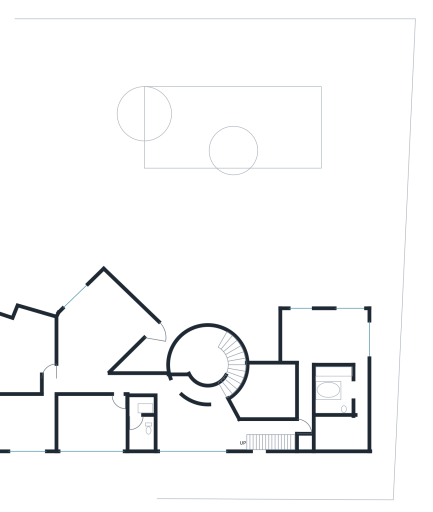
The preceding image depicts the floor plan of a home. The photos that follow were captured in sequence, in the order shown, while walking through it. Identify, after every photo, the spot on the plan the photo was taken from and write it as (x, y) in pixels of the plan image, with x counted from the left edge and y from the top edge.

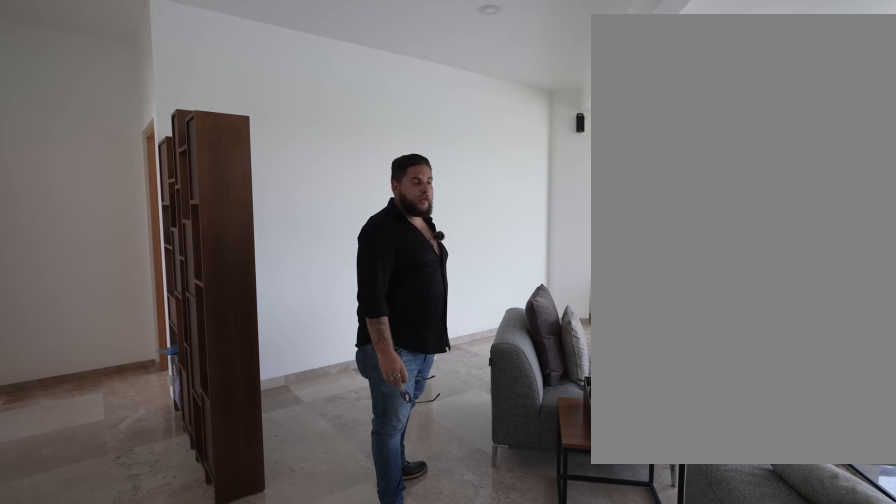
(115, 385)
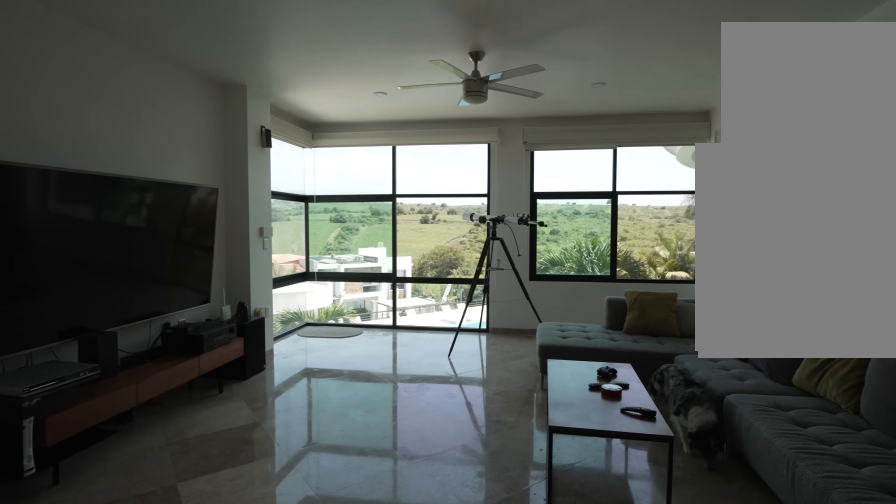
(89, 343)
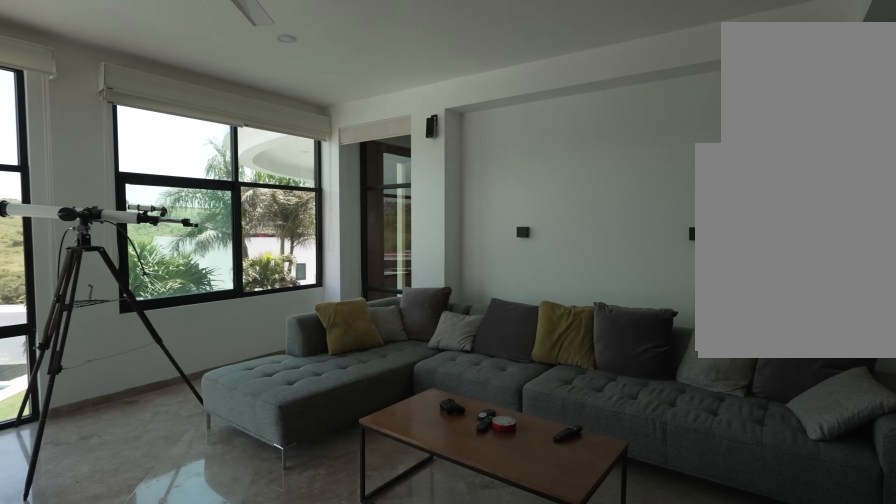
(89, 343)
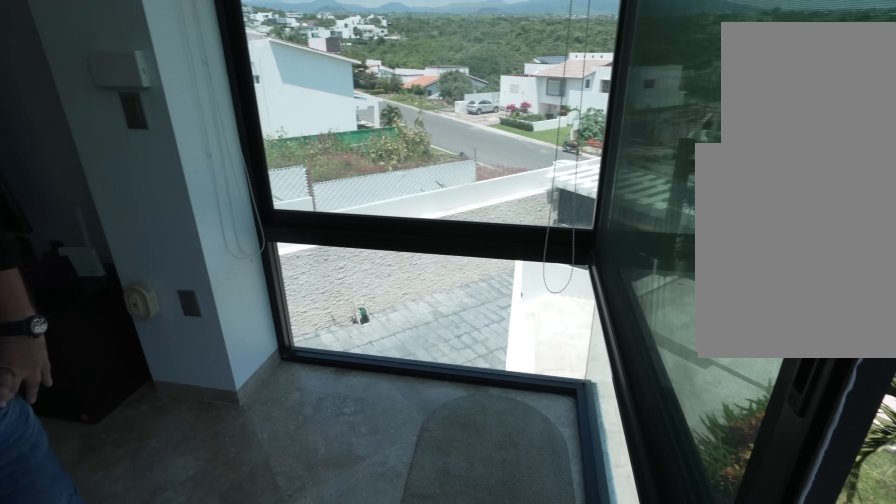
(104, 290)
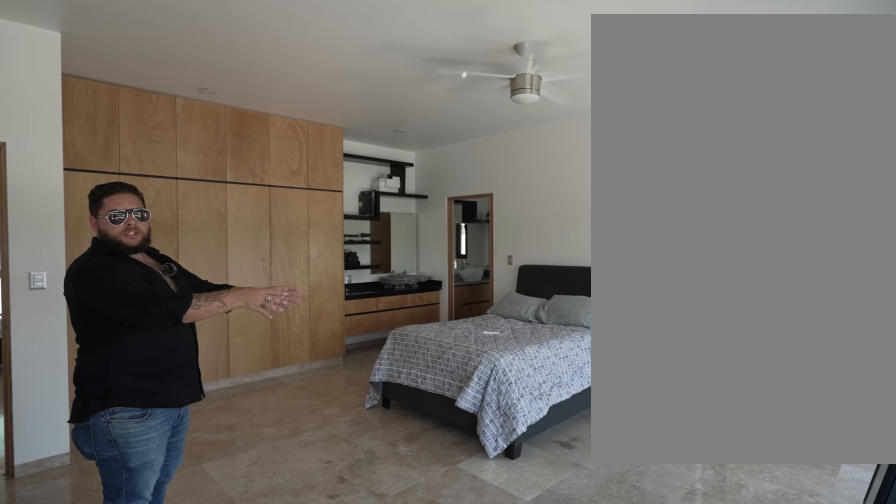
(28, 332)
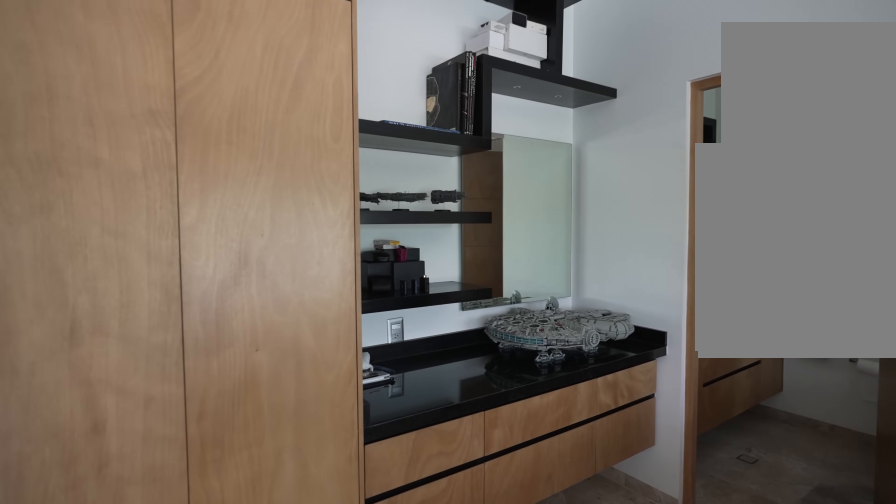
(23, 339)
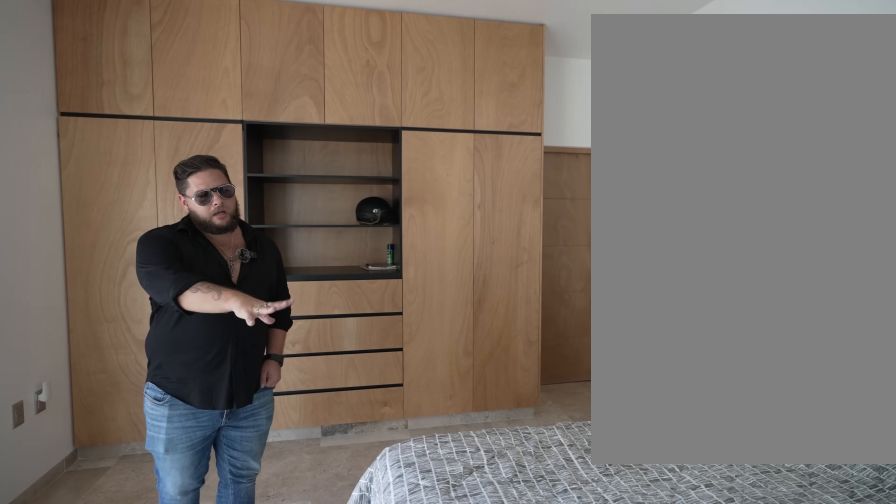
(34, 429)
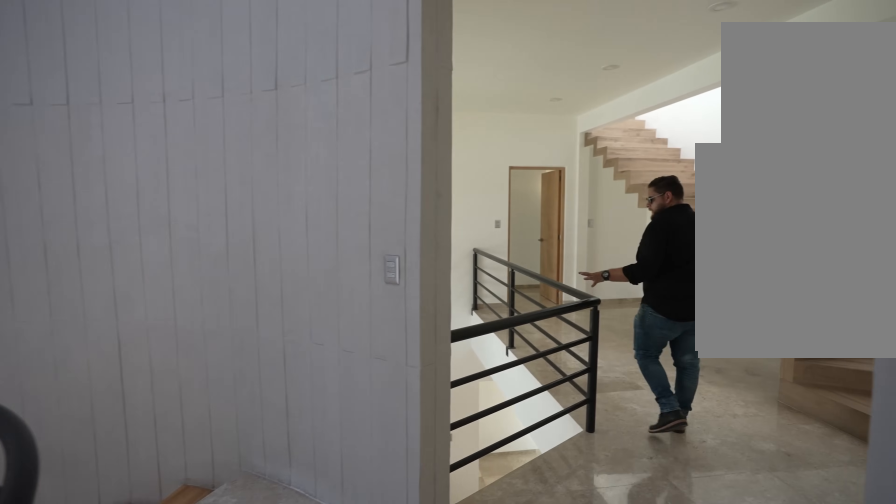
(182, 386)
